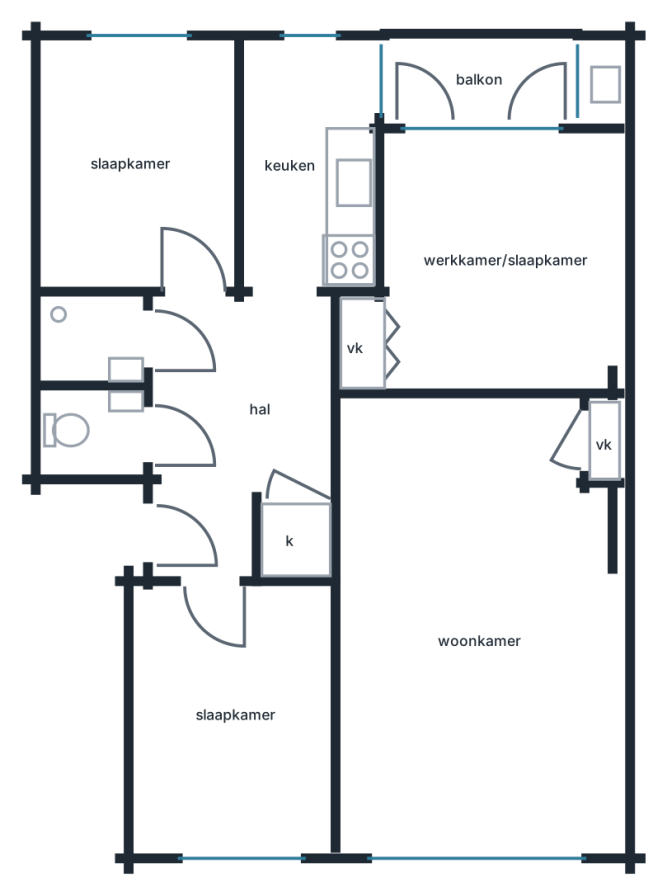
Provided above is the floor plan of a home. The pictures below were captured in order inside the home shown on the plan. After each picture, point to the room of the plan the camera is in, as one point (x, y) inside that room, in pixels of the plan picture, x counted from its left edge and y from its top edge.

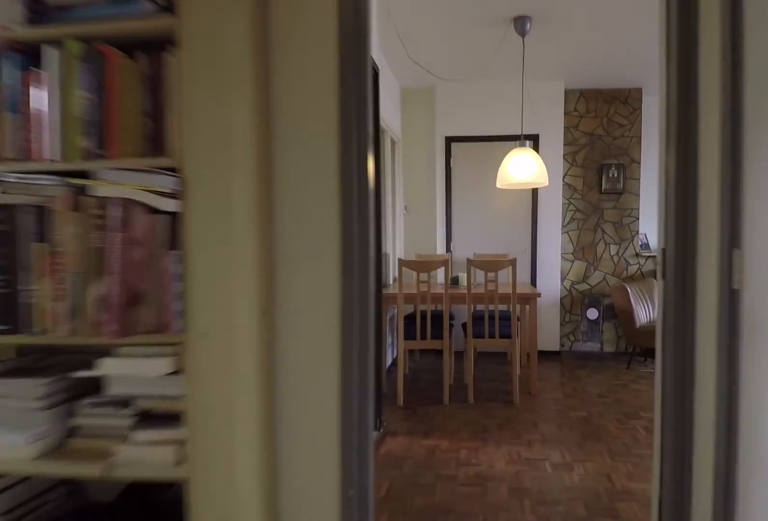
(233, 420)
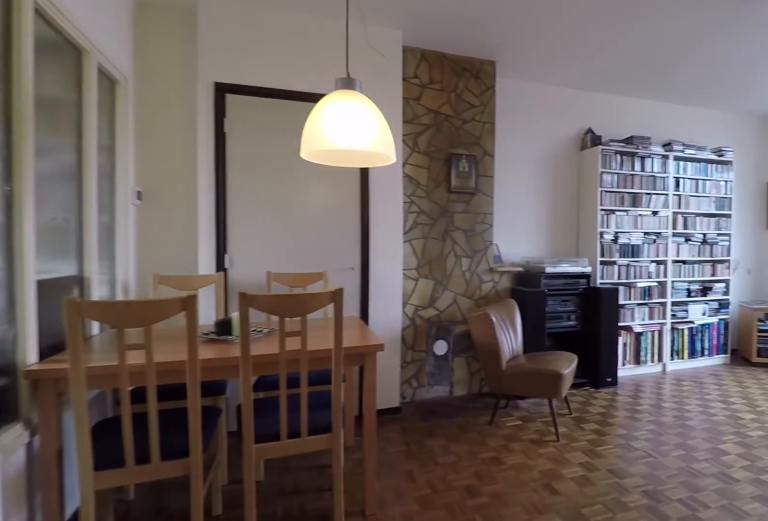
(475, 631)
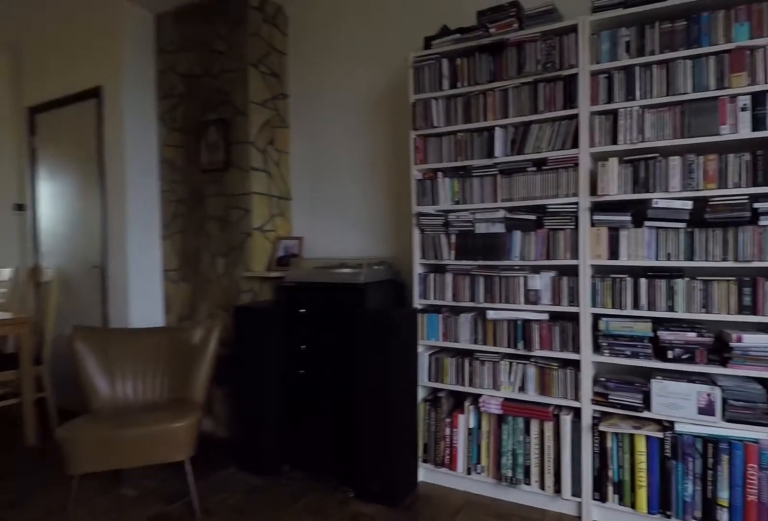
(475, 631)
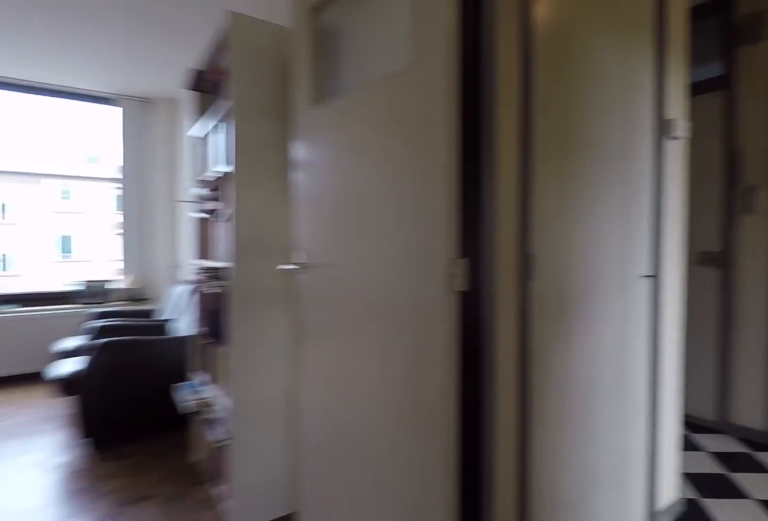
(475, 631)
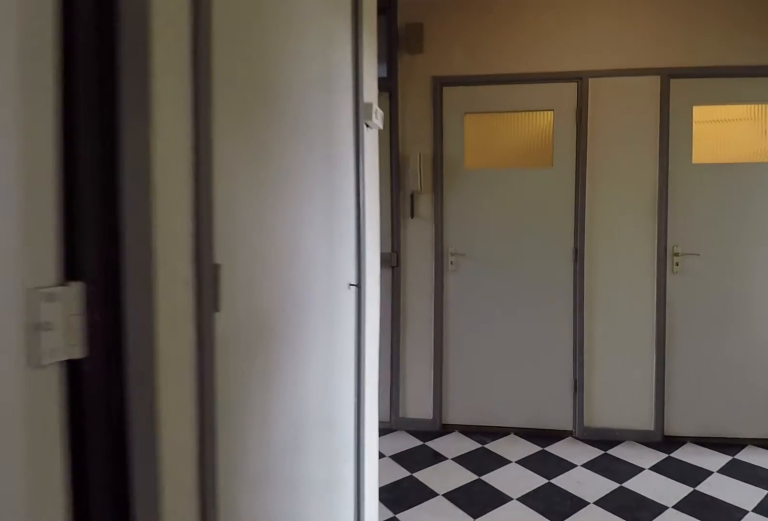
(475, 631)
